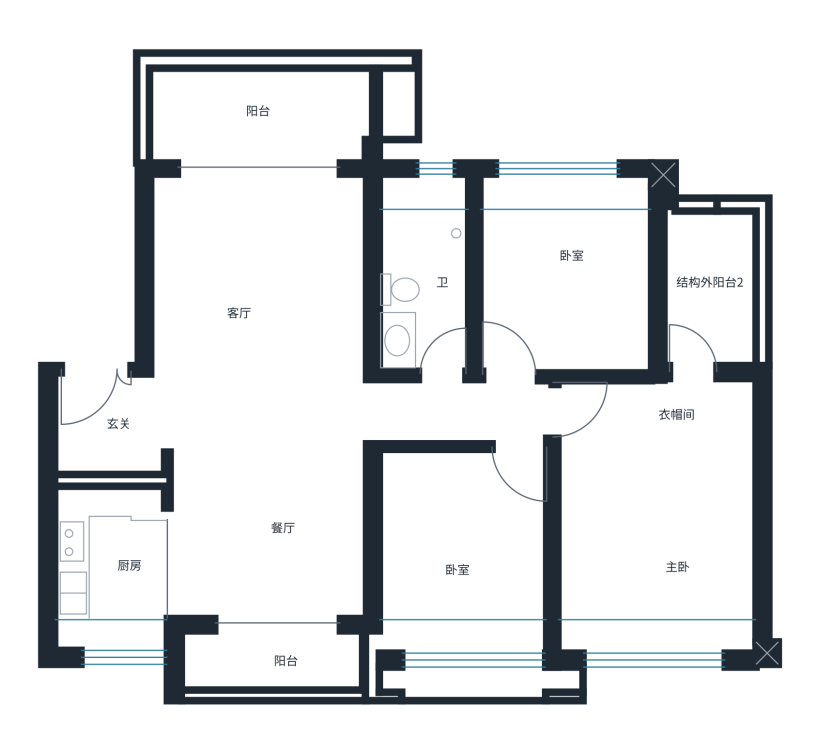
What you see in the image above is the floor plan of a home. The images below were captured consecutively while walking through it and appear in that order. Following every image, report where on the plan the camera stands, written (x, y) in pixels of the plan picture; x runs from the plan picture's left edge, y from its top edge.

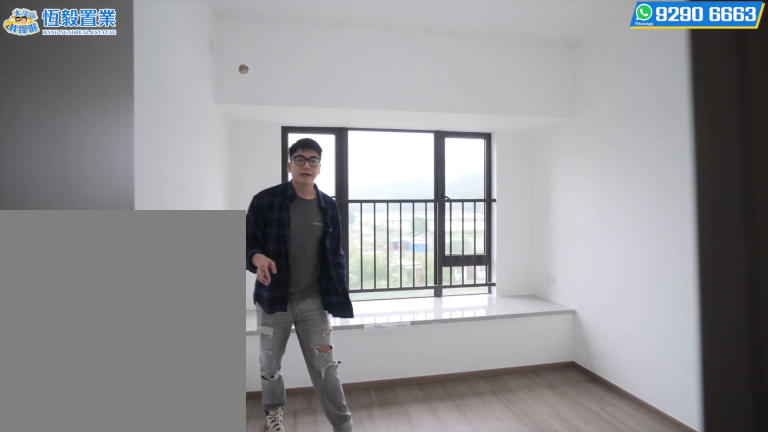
(505, 261)
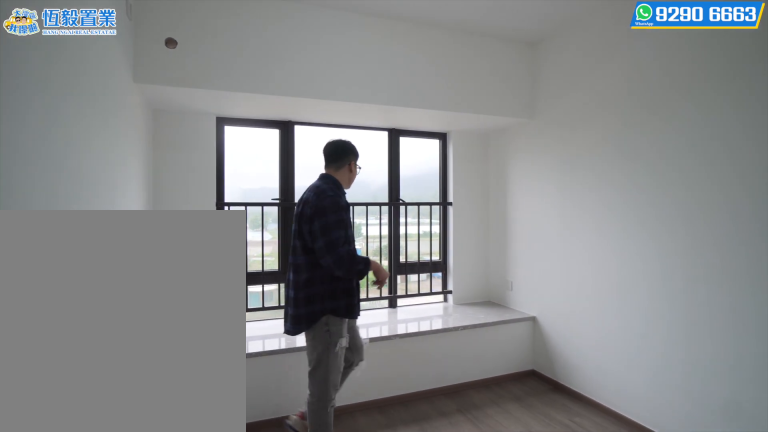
(511, 236)
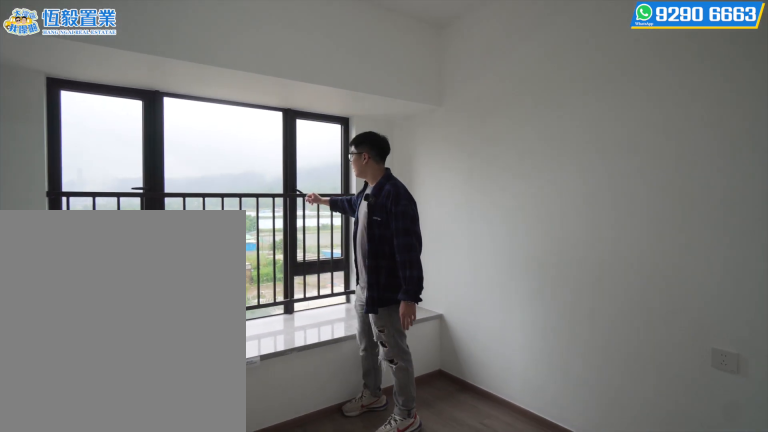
(603, 237)
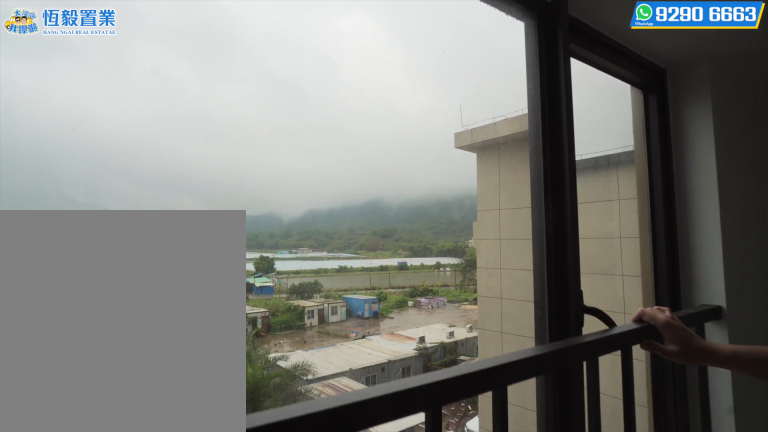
(604, 238)
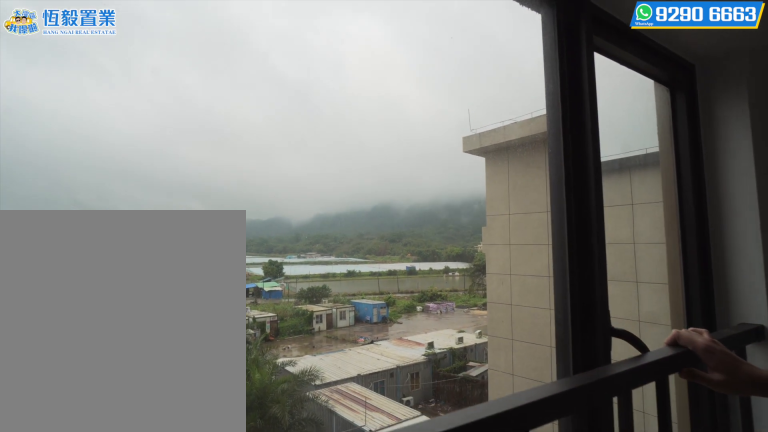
(603, 237)
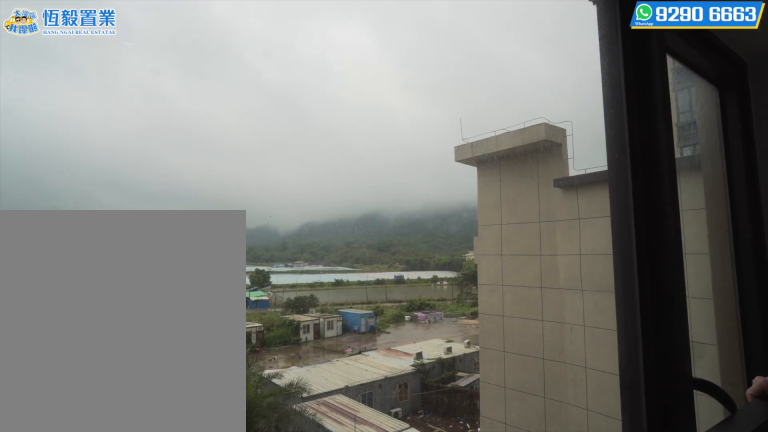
(603, 237)
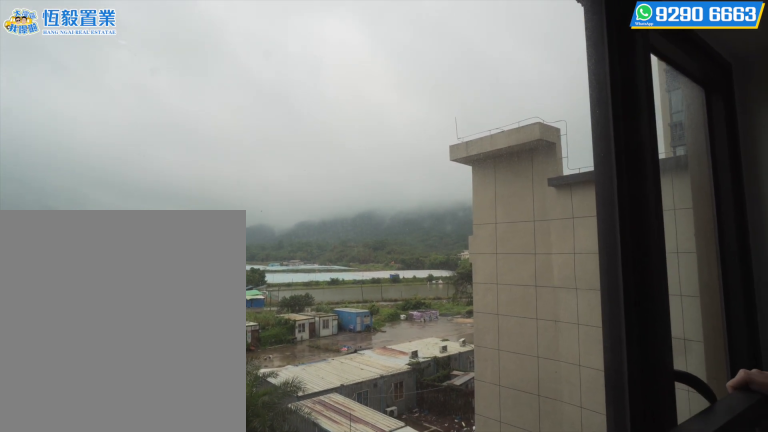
(604, 238)
